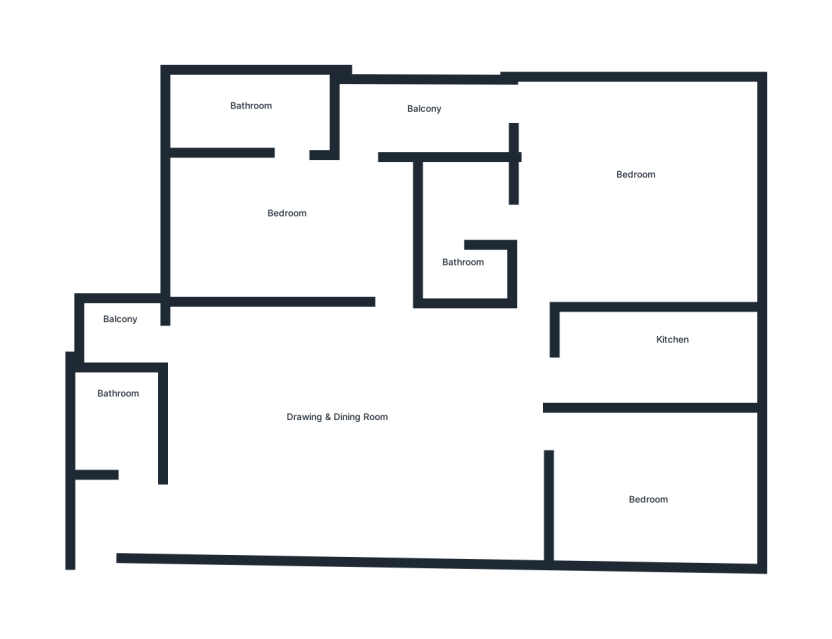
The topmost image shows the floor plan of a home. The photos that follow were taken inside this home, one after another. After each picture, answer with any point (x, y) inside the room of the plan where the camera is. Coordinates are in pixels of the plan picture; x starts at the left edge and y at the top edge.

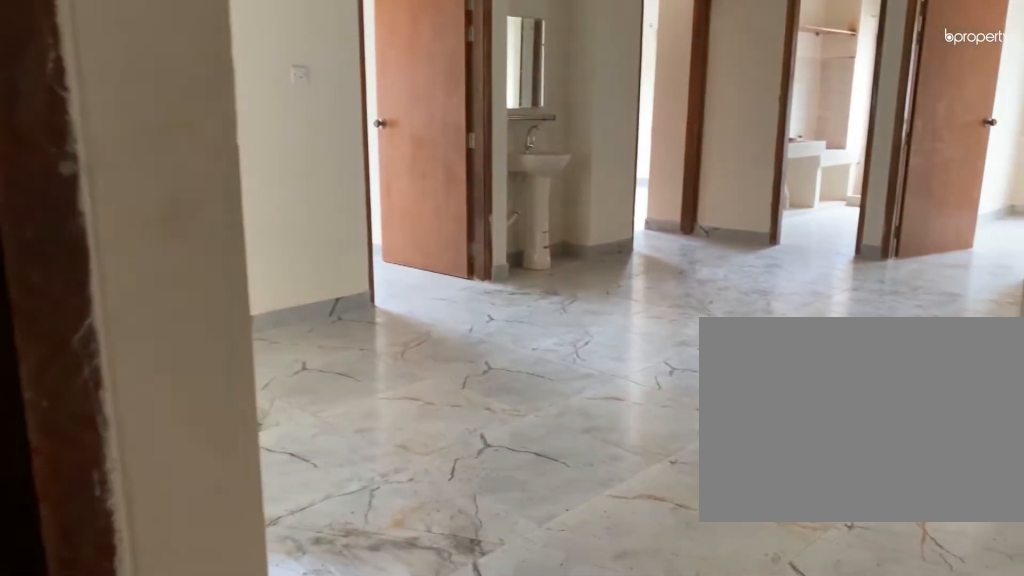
(161, 514)
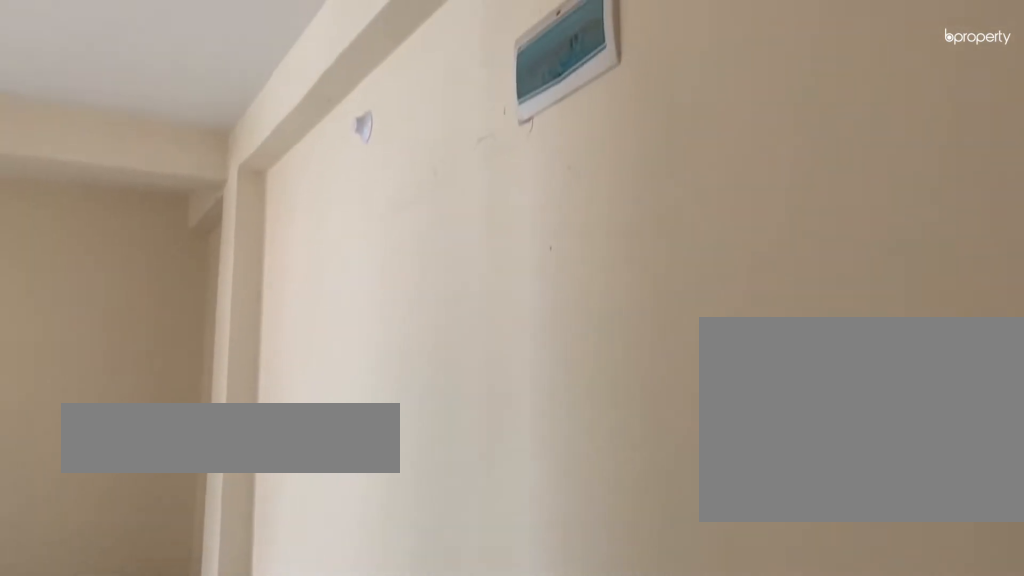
(337, 429)
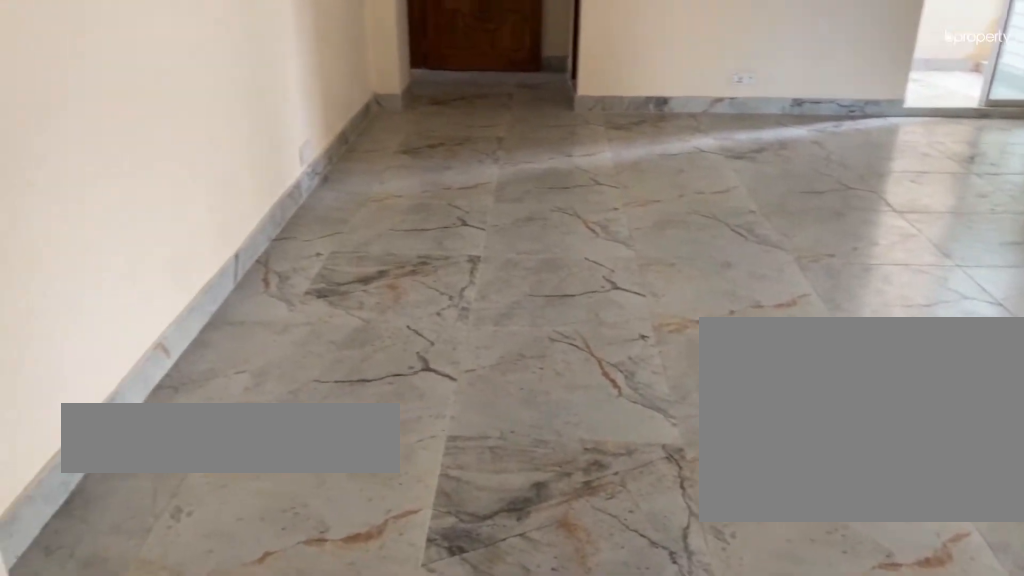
(346, 420)
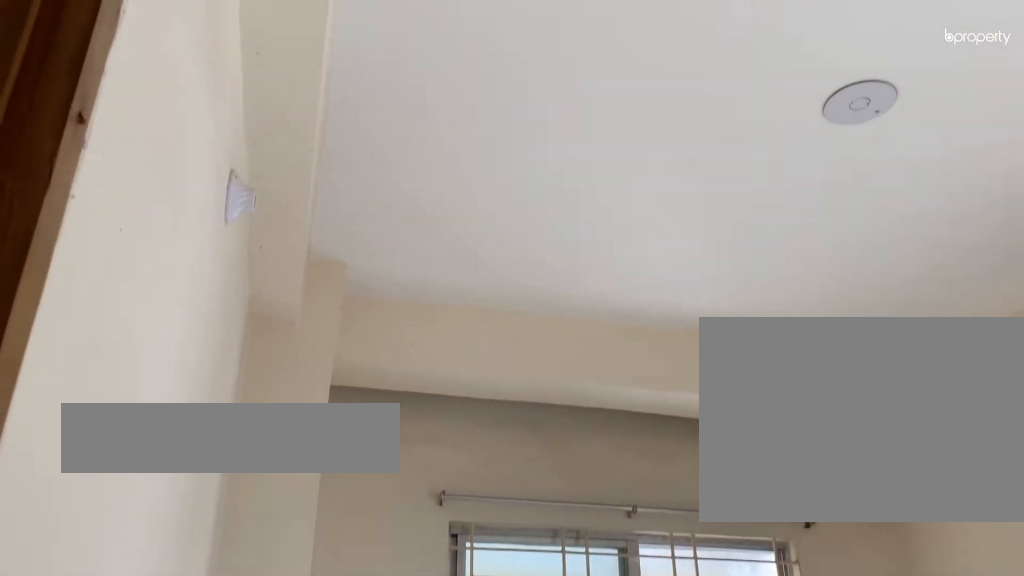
(286, 219)
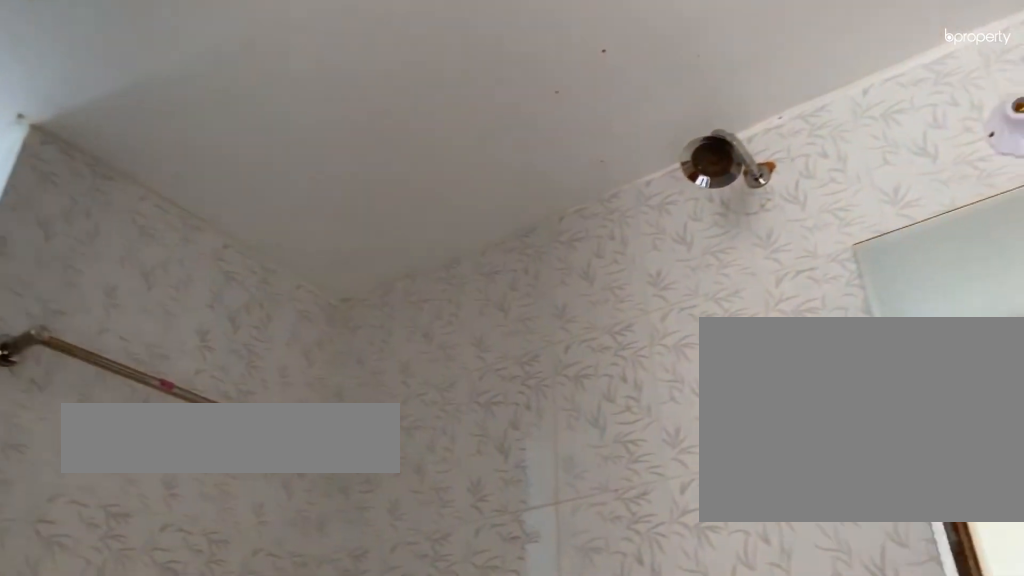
(263, 107)
